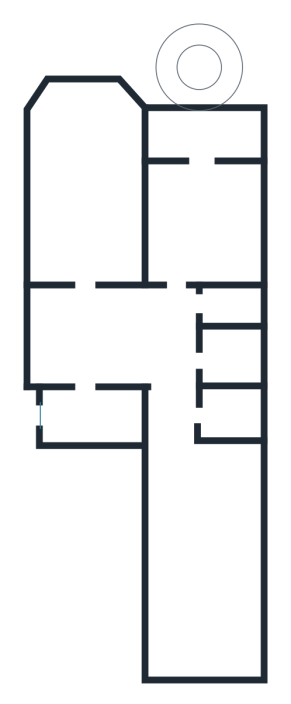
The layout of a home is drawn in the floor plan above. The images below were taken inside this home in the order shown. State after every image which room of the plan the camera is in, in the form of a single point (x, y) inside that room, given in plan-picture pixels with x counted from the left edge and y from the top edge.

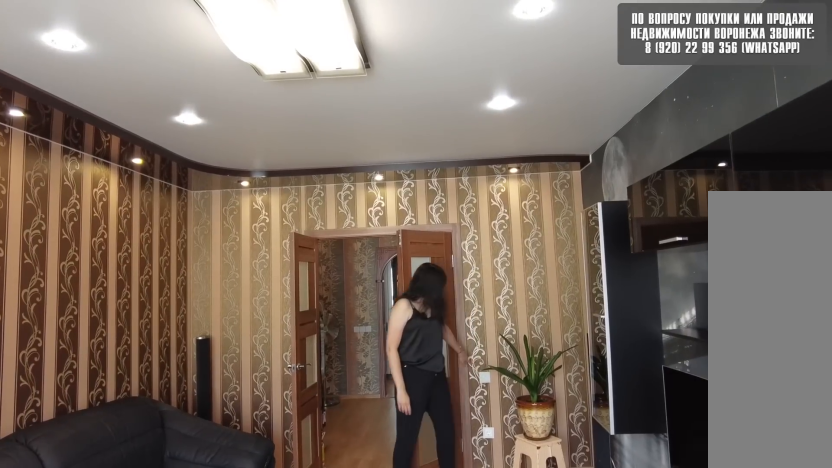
(84, 248)
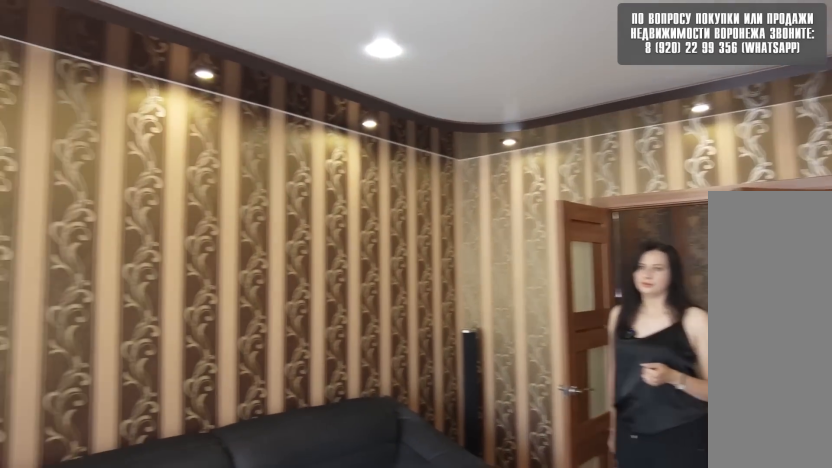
(84, 248)
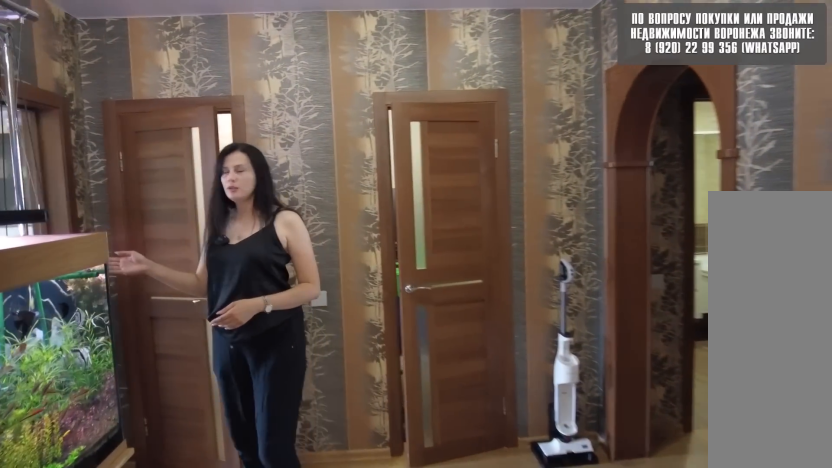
(88, 354)
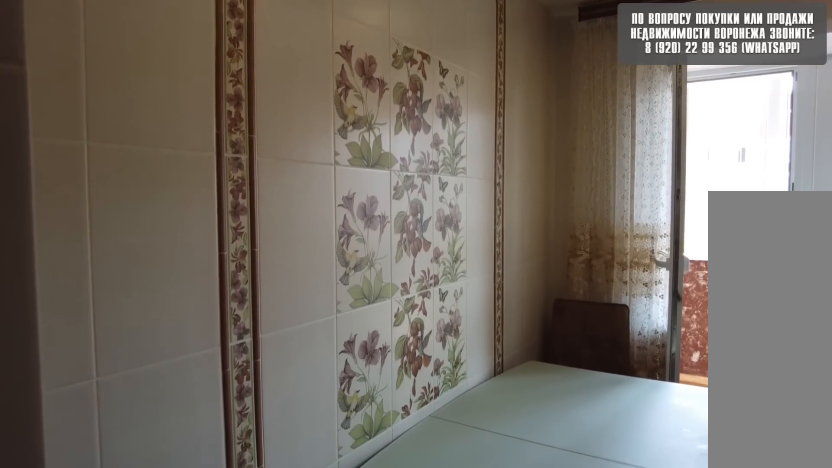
(207, 248)
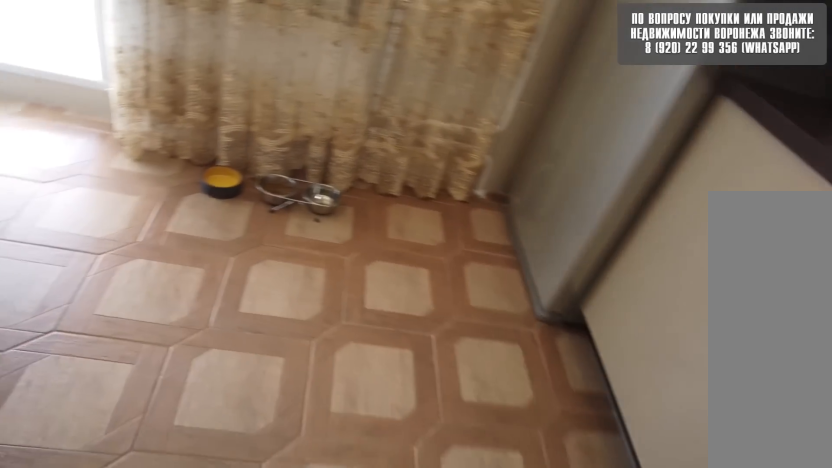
(207, 248)
